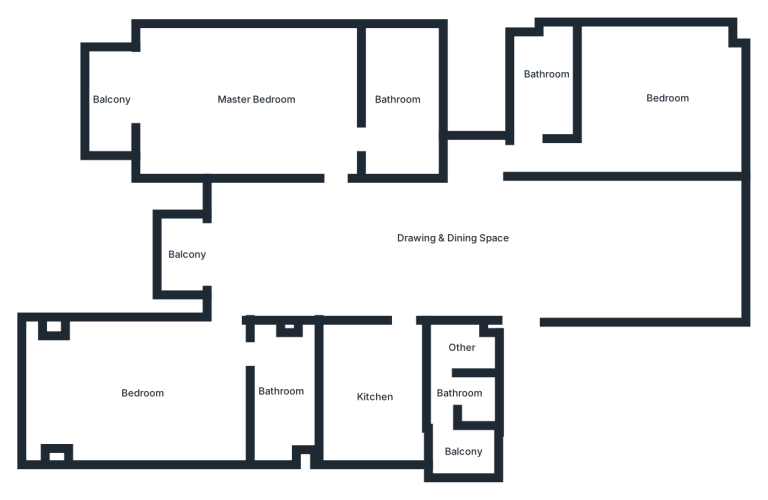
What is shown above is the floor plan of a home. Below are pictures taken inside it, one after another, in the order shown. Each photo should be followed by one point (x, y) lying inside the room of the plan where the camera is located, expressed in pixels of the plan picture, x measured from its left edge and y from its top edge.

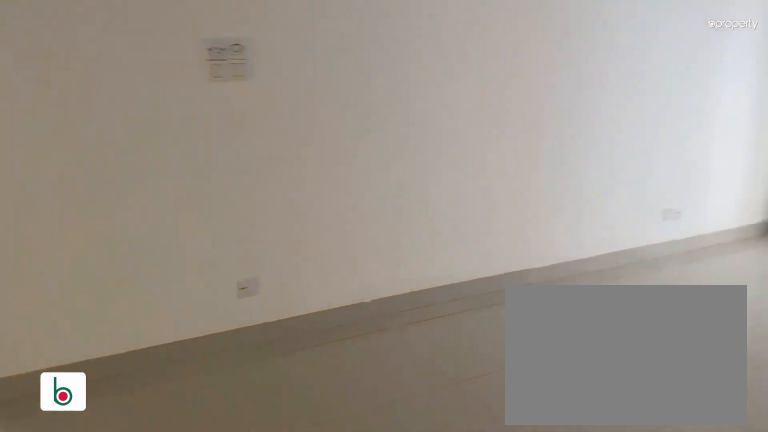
(505, 238)
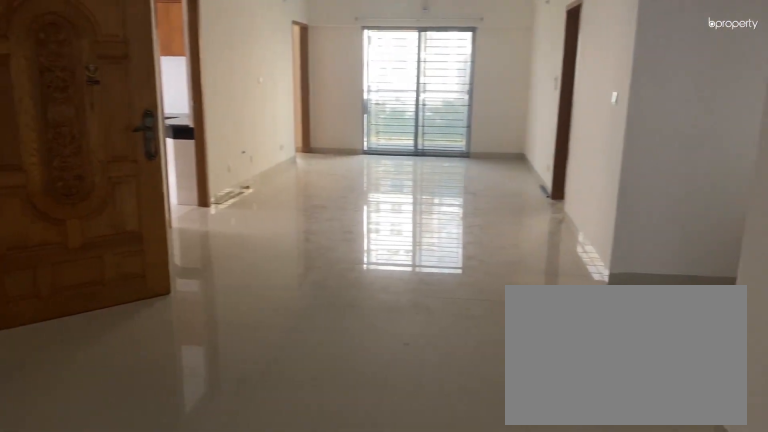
(505, 238)
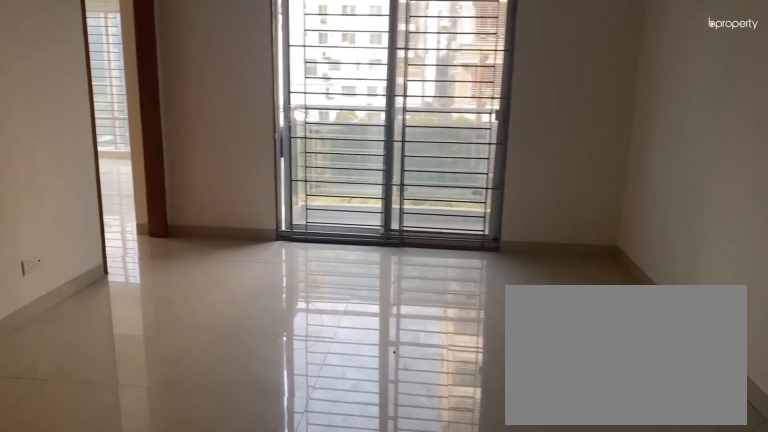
(286, 241)
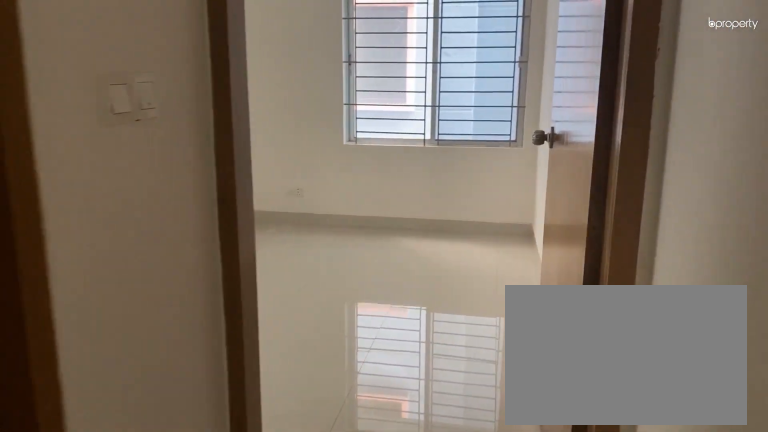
(553, 157)
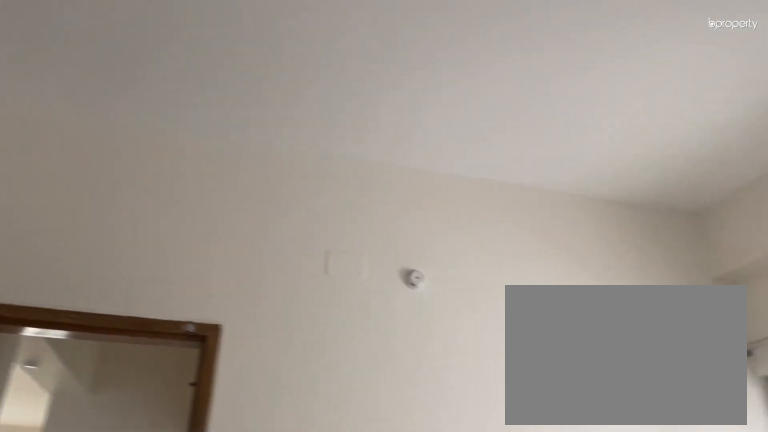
(637, 99)
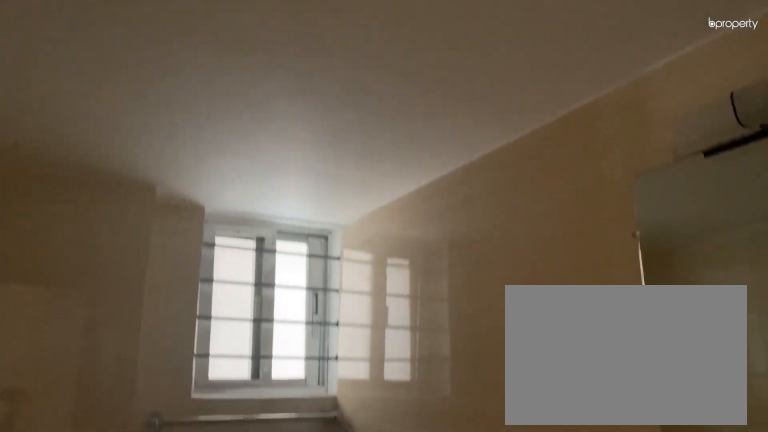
(543, 90)
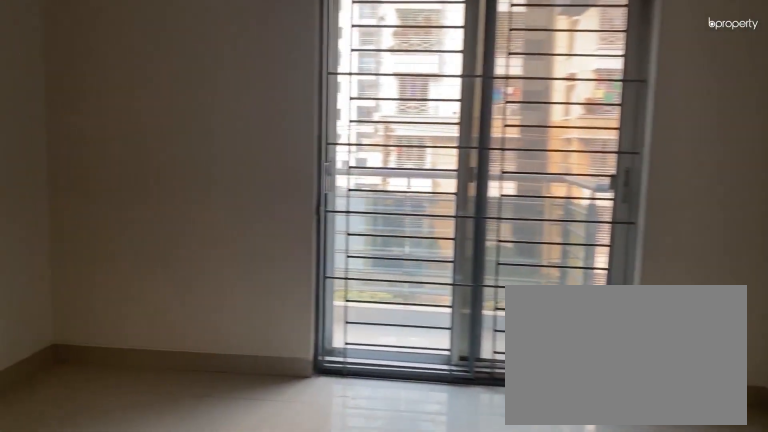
(267, 97)
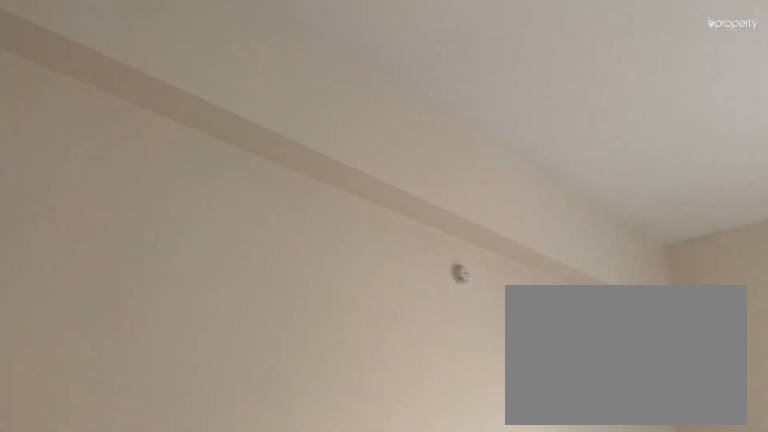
(267, 97)
